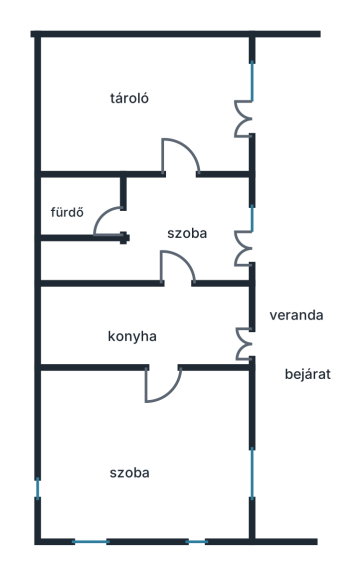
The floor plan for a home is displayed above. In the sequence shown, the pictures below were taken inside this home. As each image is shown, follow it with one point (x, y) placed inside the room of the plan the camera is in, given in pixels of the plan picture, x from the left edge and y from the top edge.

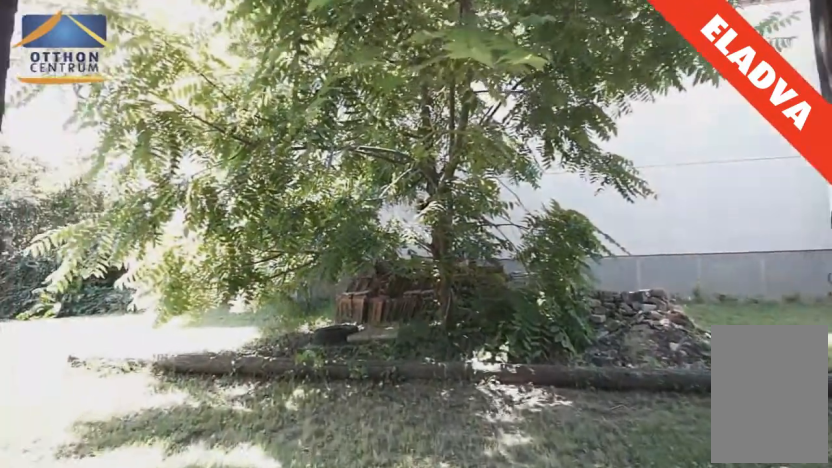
(271, 332)
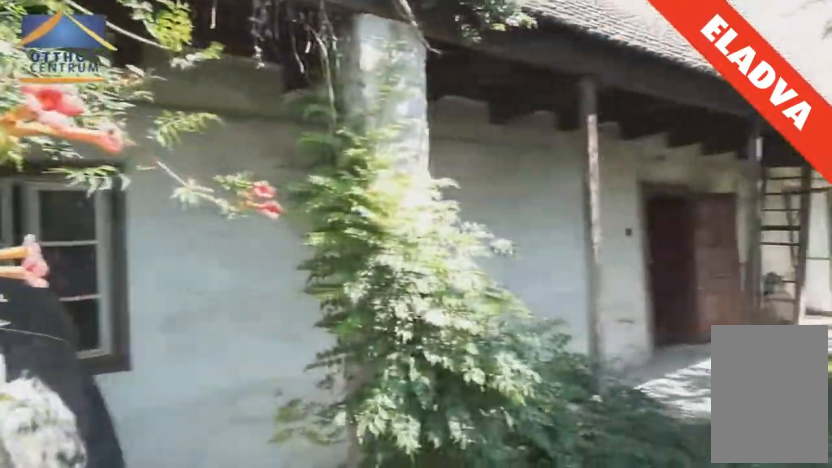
(283, 333)
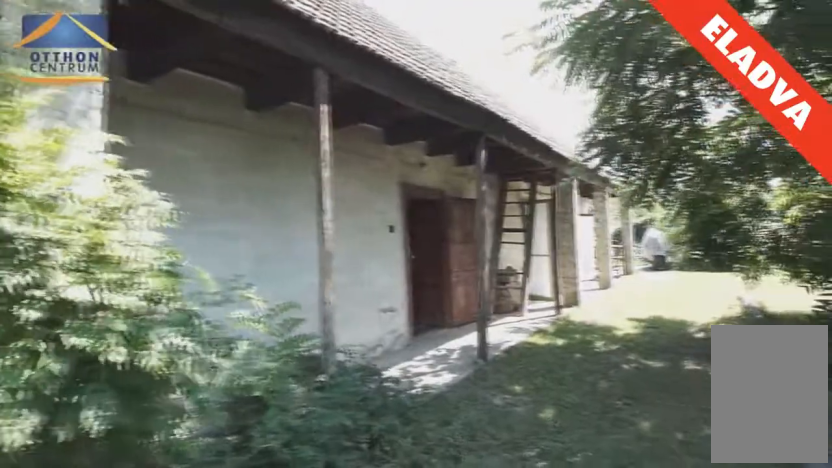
(284, 333)
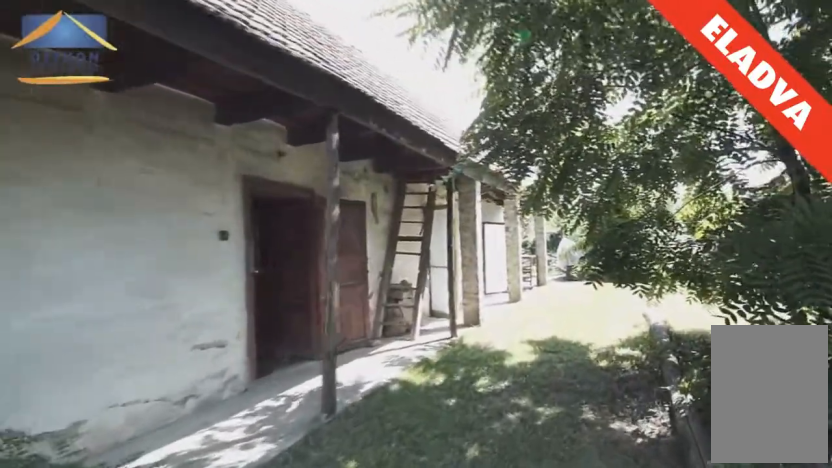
(285, 320)
